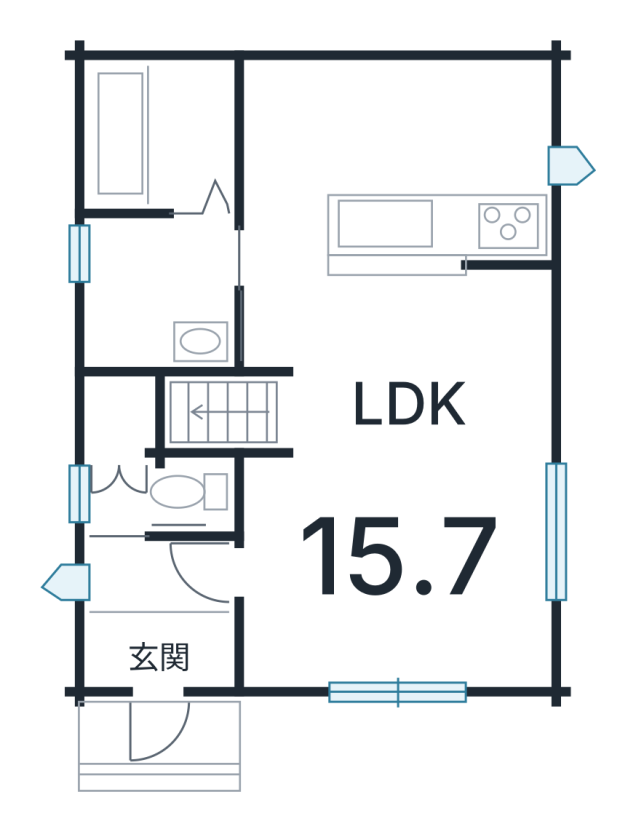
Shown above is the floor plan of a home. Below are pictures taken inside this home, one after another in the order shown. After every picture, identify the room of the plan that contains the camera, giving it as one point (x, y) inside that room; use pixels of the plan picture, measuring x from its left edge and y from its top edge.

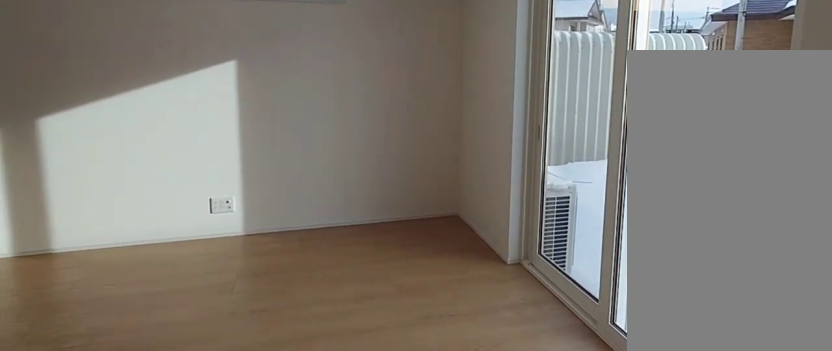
(396, 476)
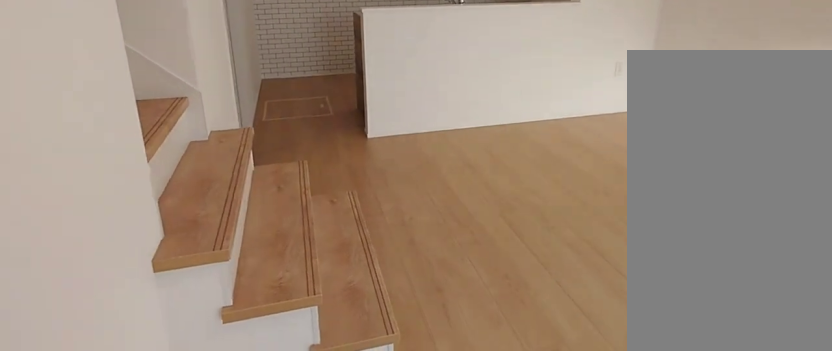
(396, 476)
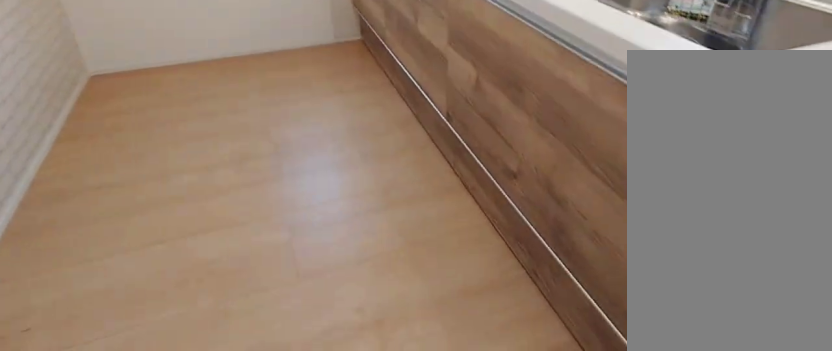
(411, 145)
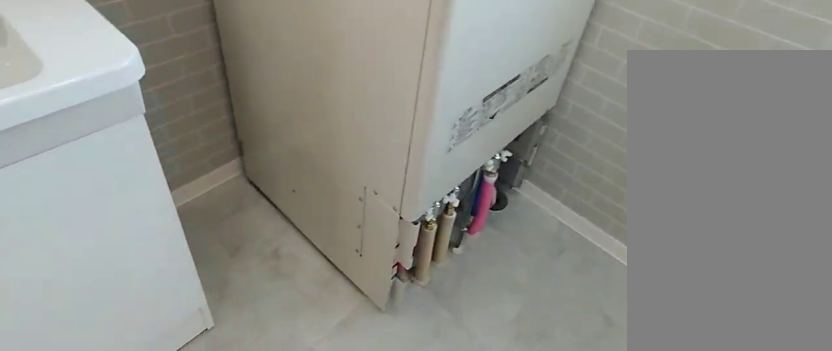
(156, 311)
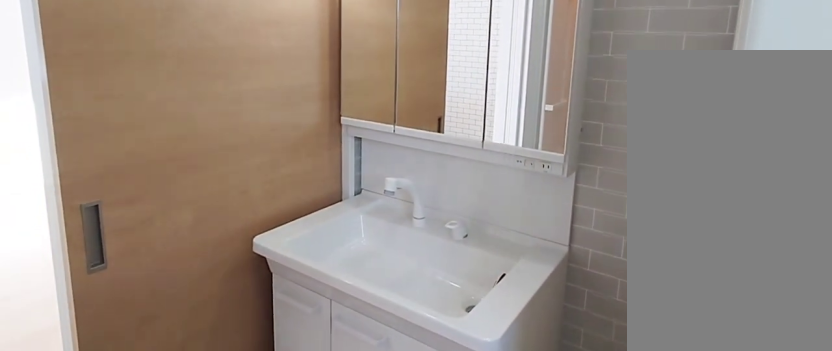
(156, 311)
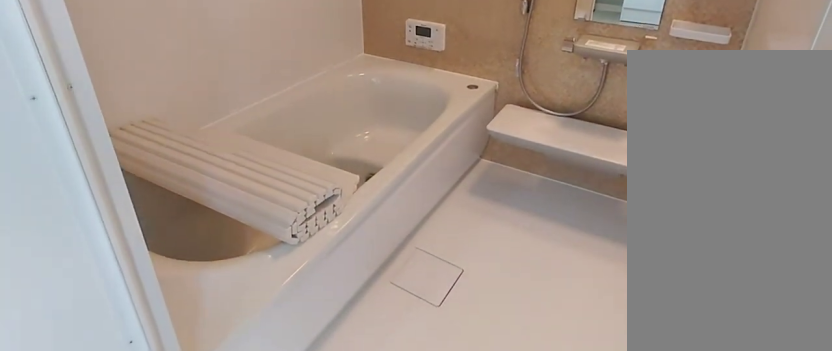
(156, 86)
